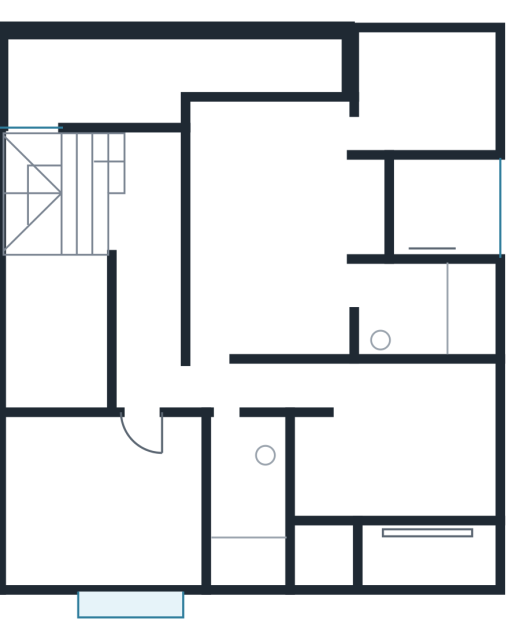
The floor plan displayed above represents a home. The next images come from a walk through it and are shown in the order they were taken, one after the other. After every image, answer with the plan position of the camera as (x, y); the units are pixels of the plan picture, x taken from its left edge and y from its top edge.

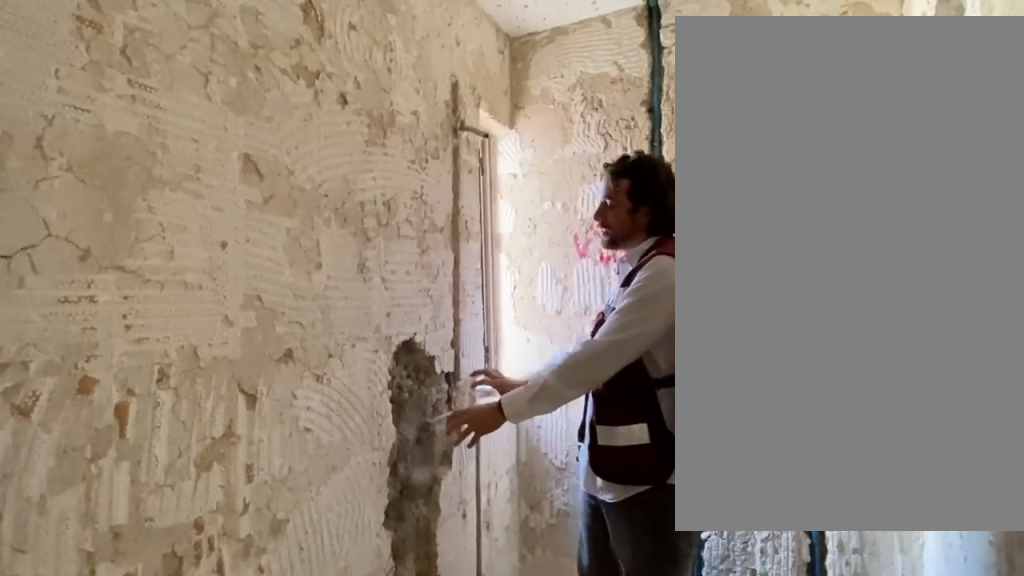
(229, 421)
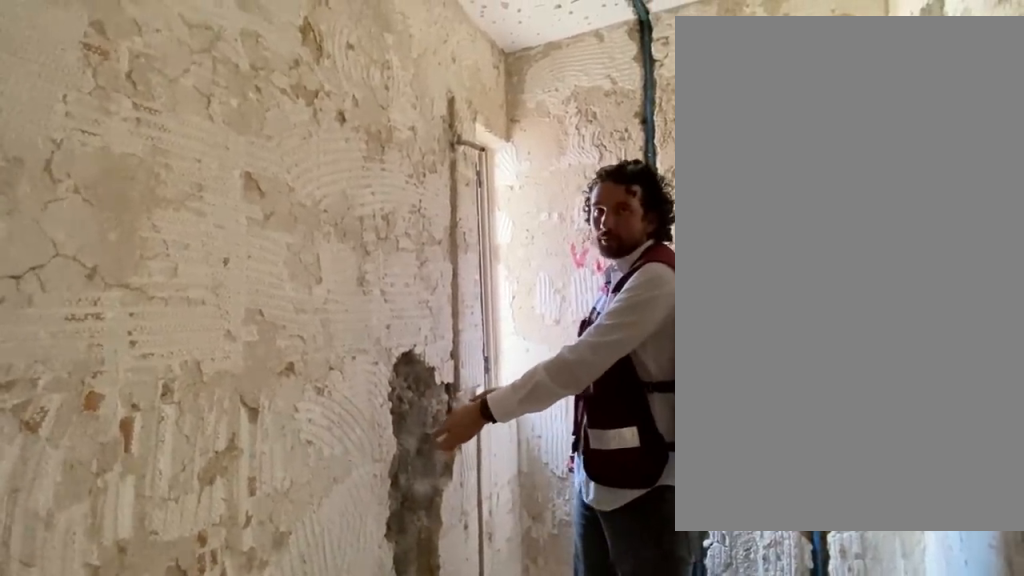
(229, 424)
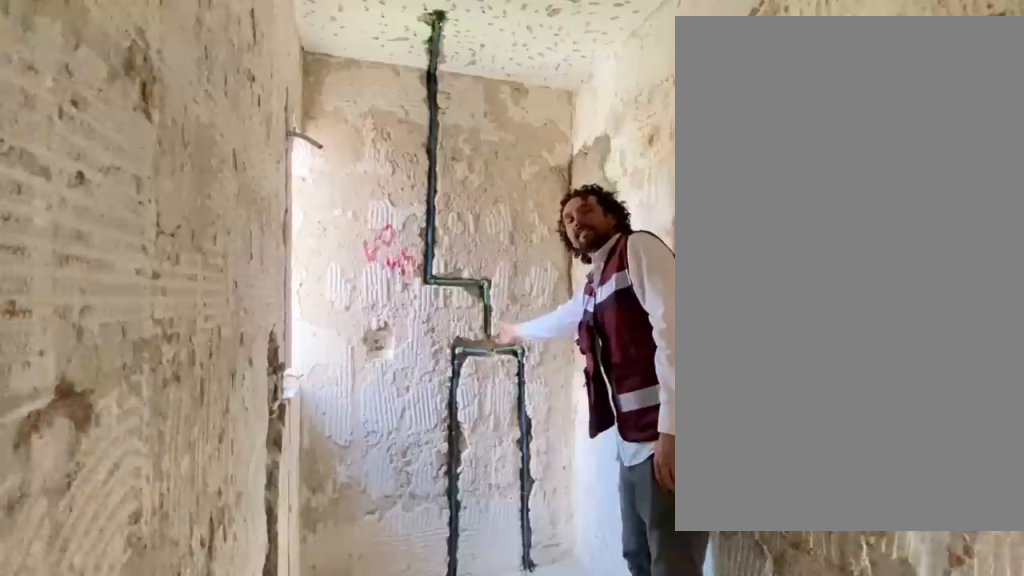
(233, 438)
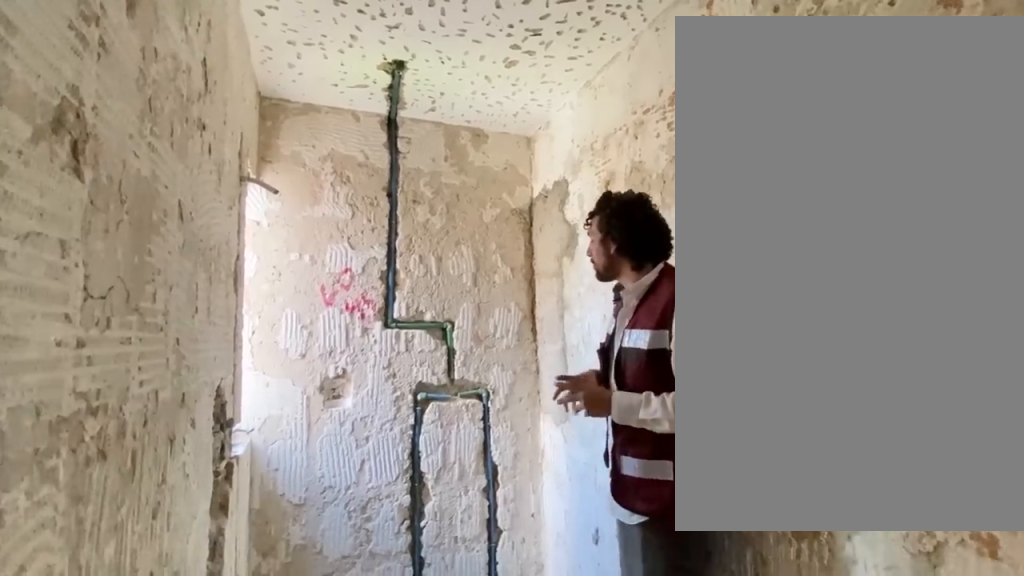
(235, 439)
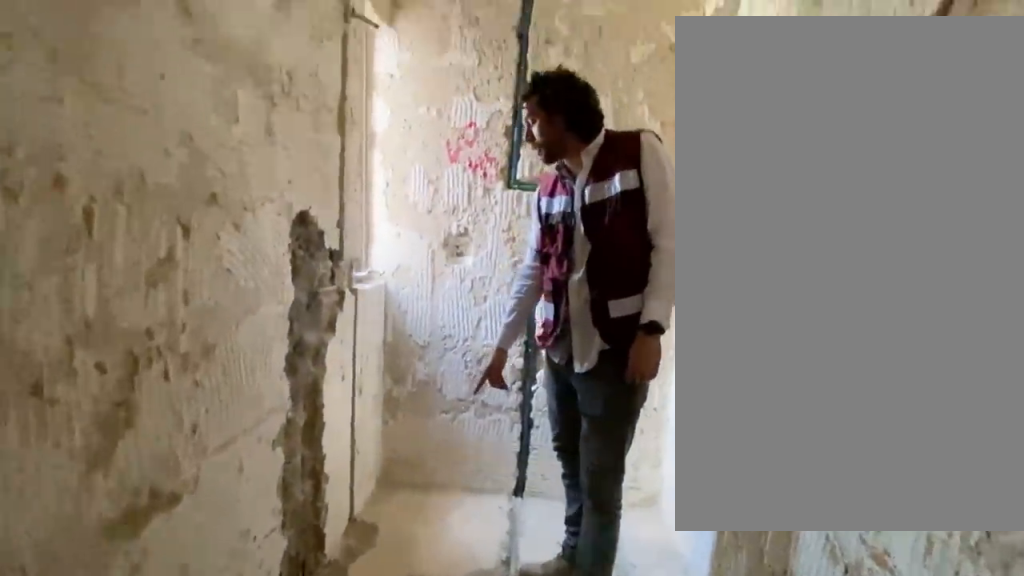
(228, 479)
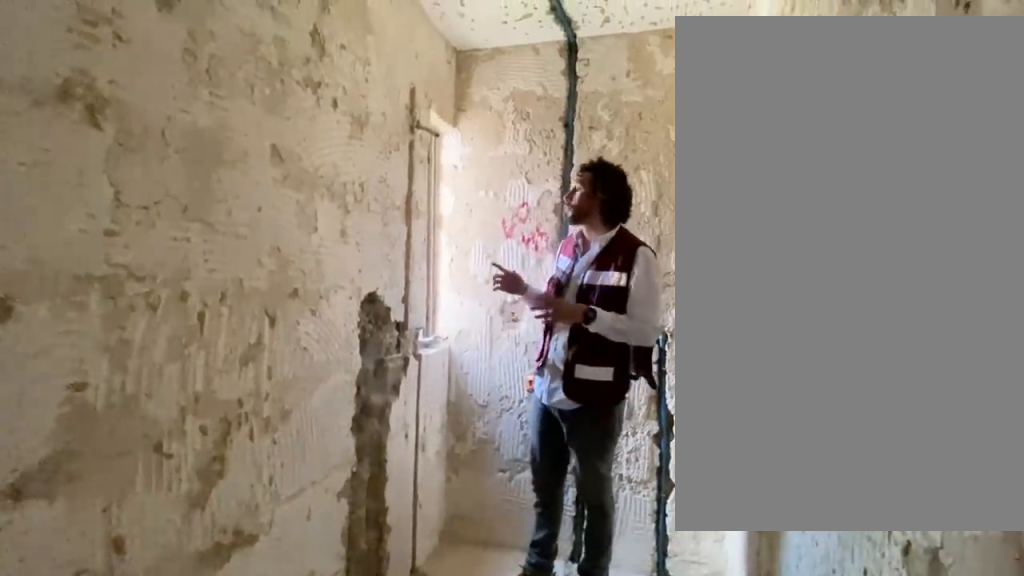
(227, 491)
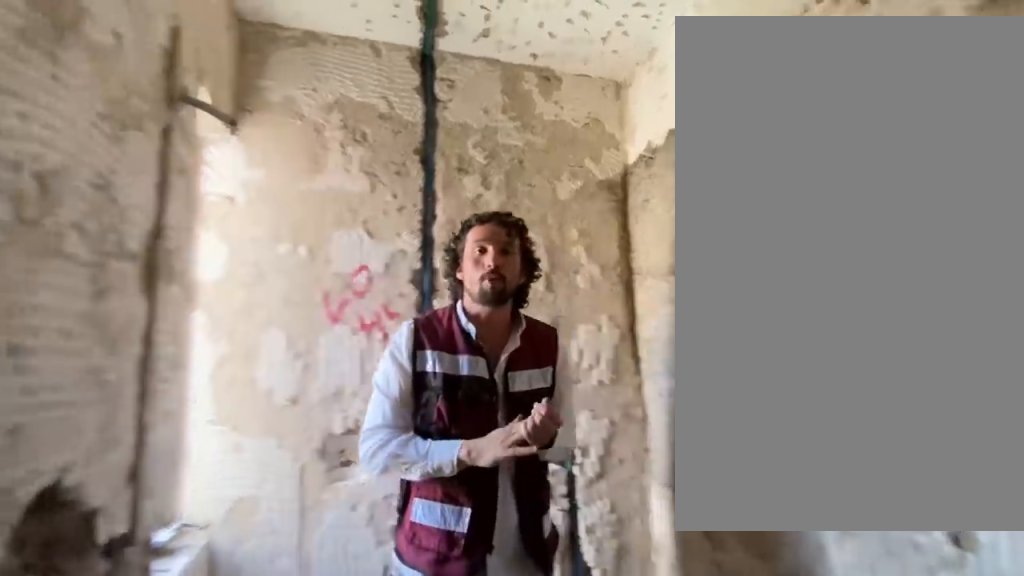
(238, 499)
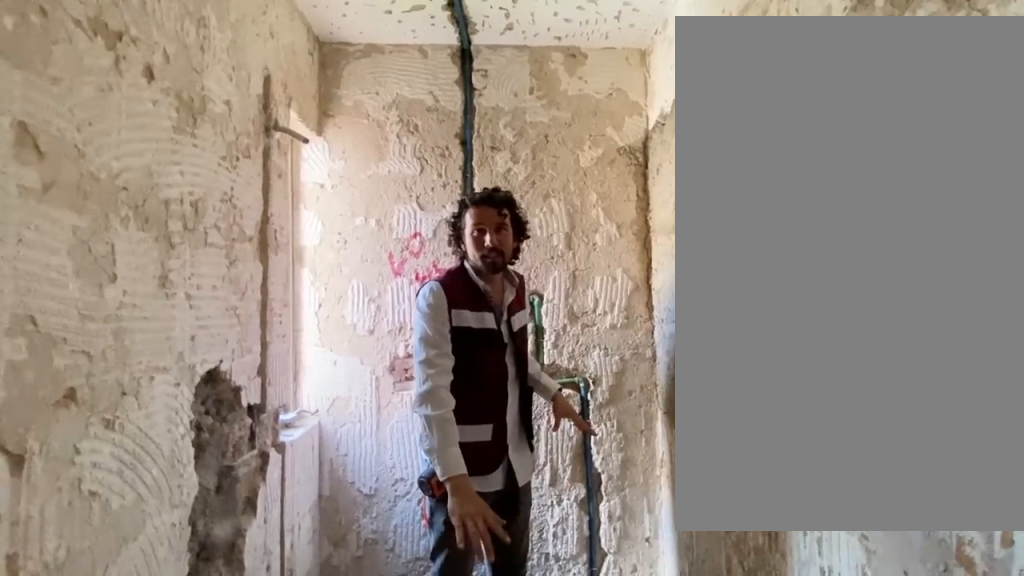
(238, 497)
